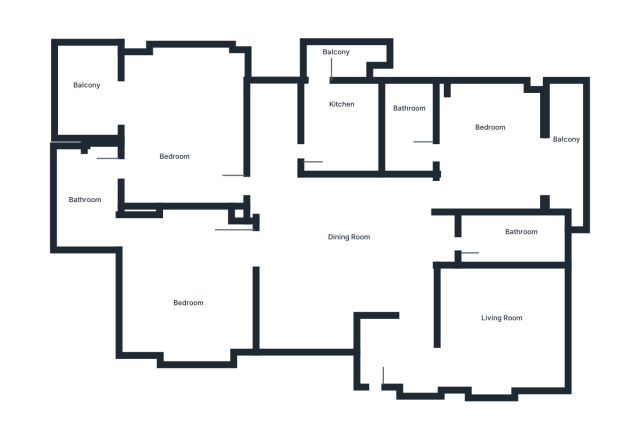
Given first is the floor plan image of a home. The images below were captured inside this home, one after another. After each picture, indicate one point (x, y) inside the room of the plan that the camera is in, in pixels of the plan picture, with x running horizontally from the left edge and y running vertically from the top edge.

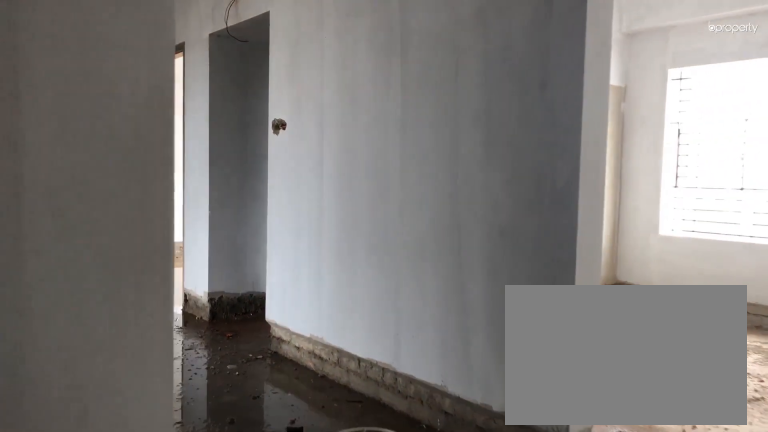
(385, 375)
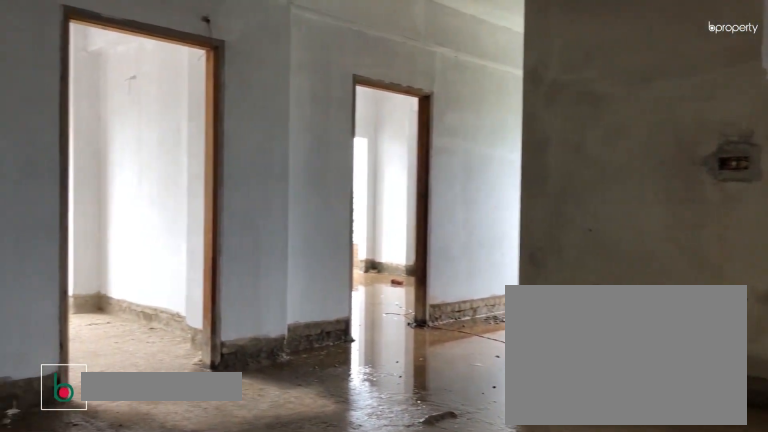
(348, 257)
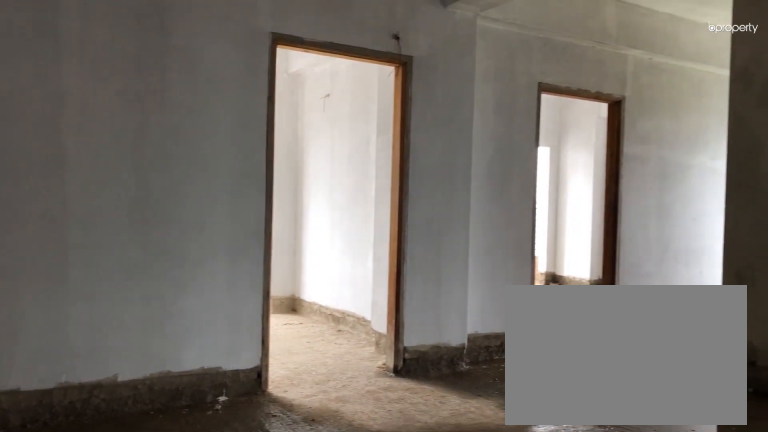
(348, 257)
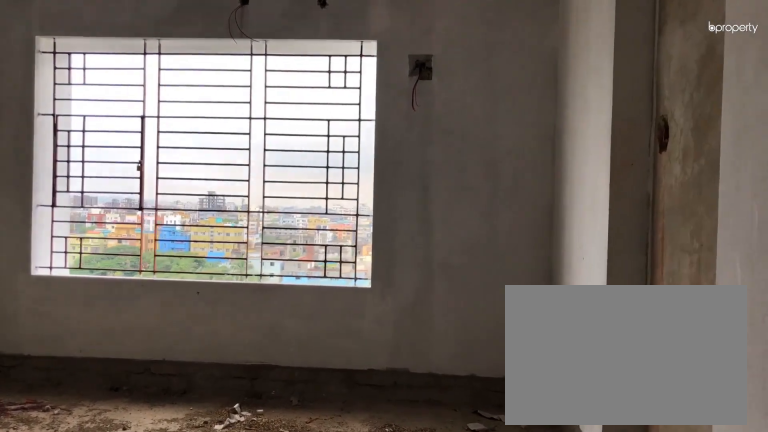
(500, 321)
